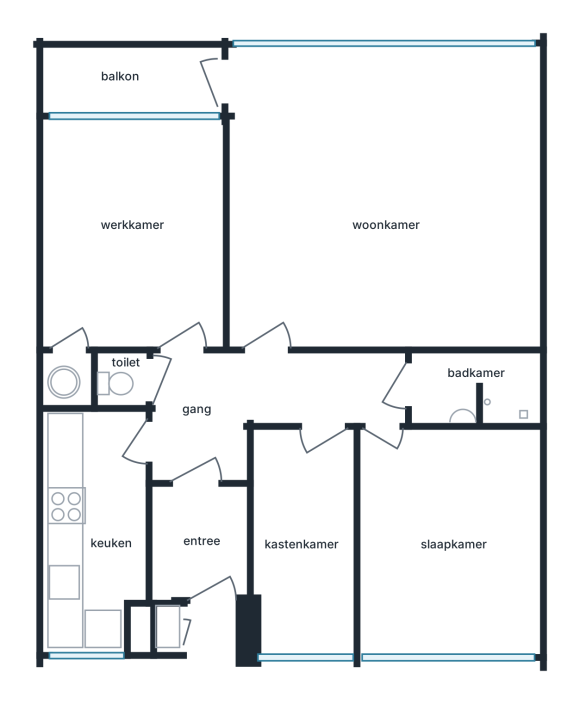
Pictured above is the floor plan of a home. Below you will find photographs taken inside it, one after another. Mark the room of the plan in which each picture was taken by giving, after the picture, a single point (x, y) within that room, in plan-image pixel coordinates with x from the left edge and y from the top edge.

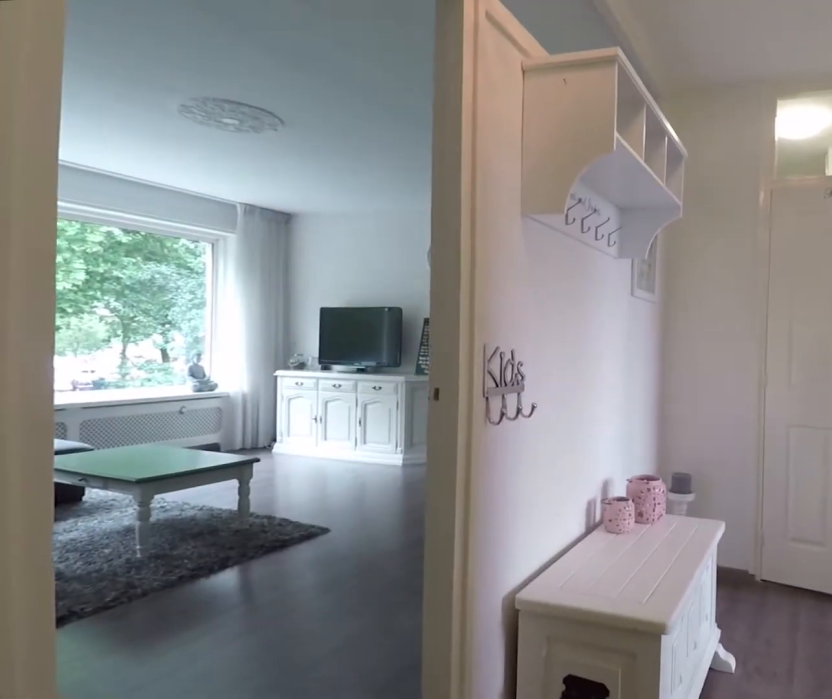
(261, 402)
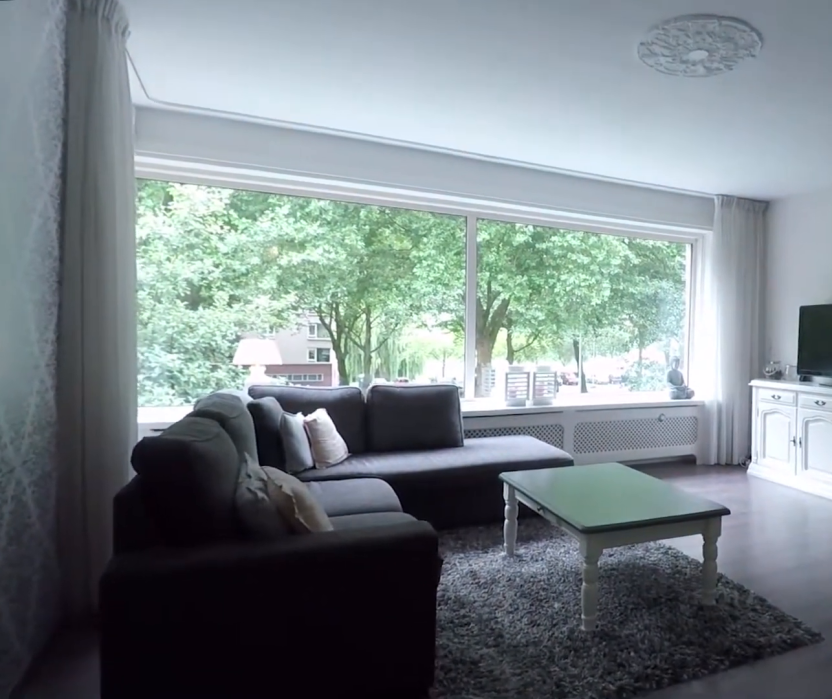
(383, 199)
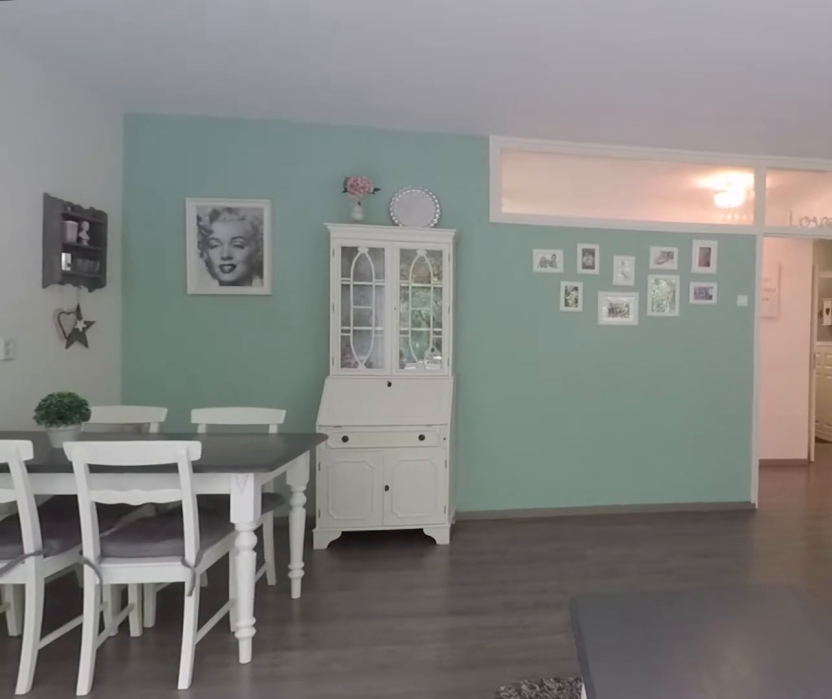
(383, 199)
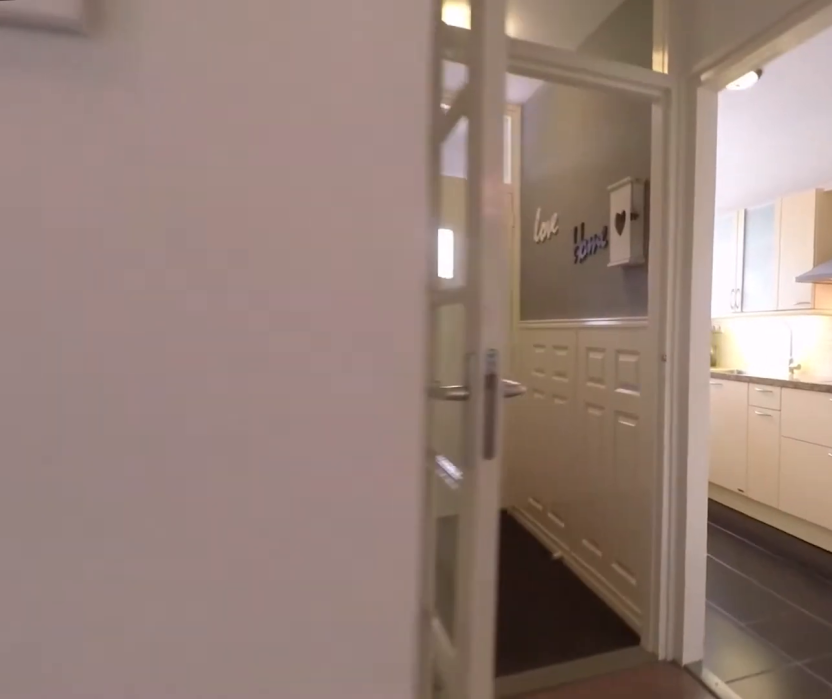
(261, 402)
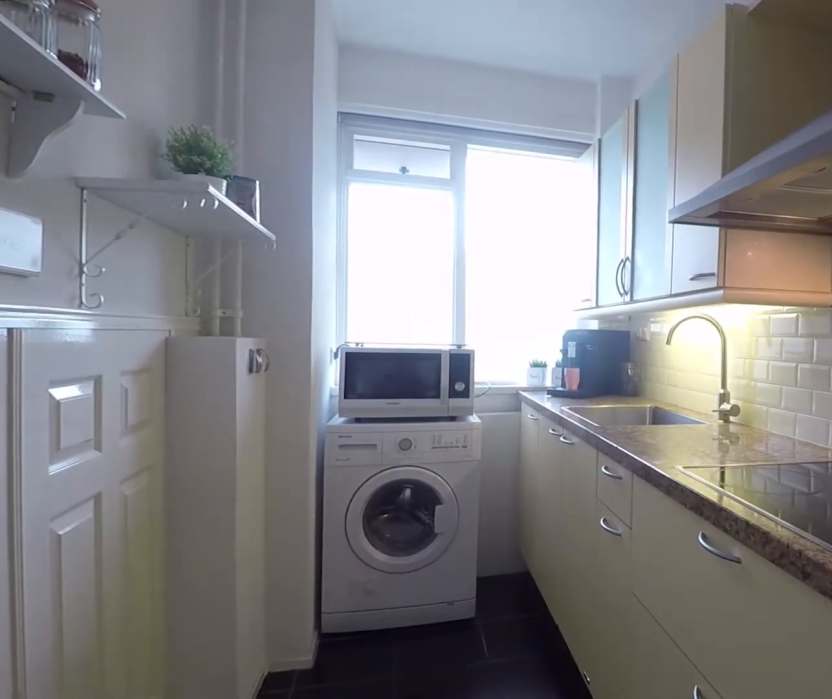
(94, 527)
